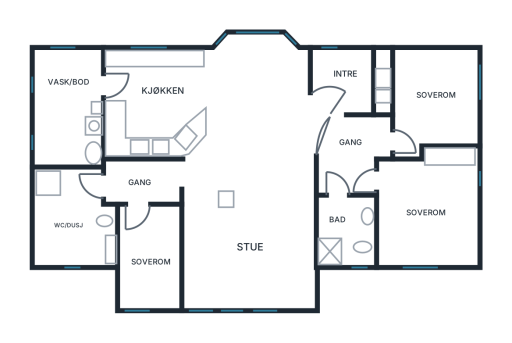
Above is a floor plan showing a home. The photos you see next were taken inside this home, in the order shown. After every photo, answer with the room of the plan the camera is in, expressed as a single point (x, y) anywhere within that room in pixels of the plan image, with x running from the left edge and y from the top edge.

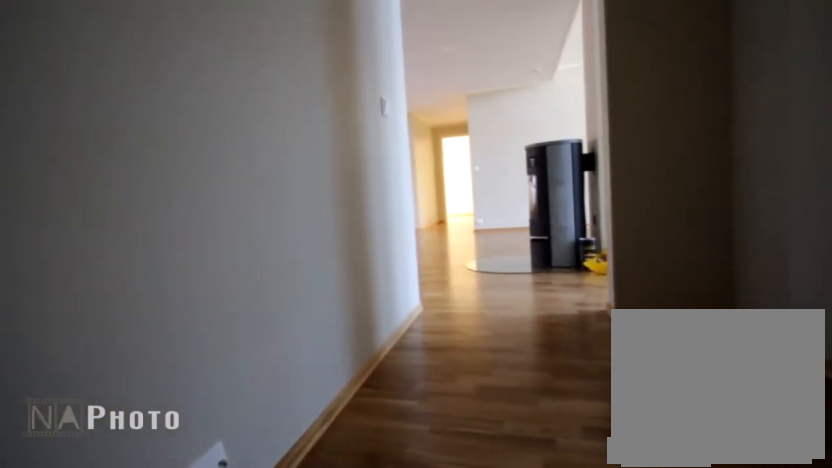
(141, 183)
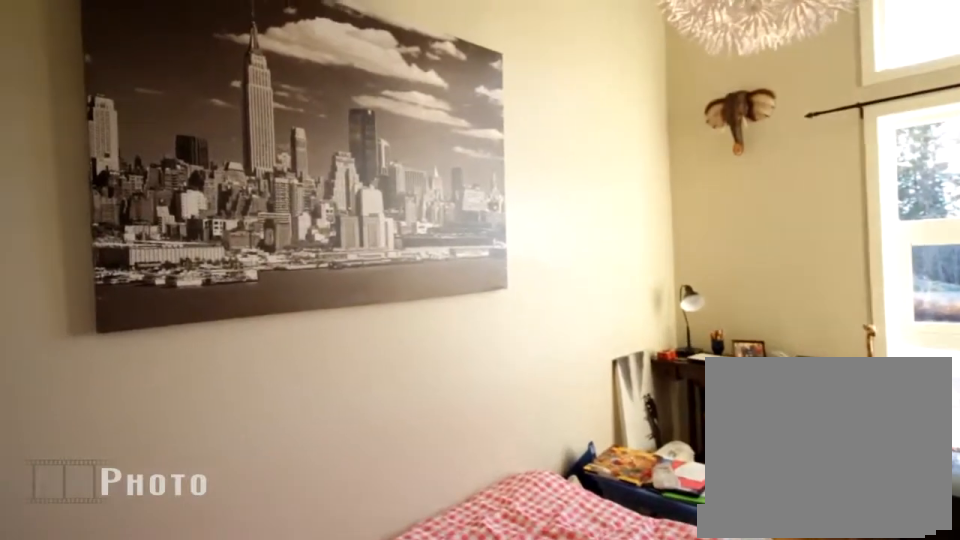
(150, 256)
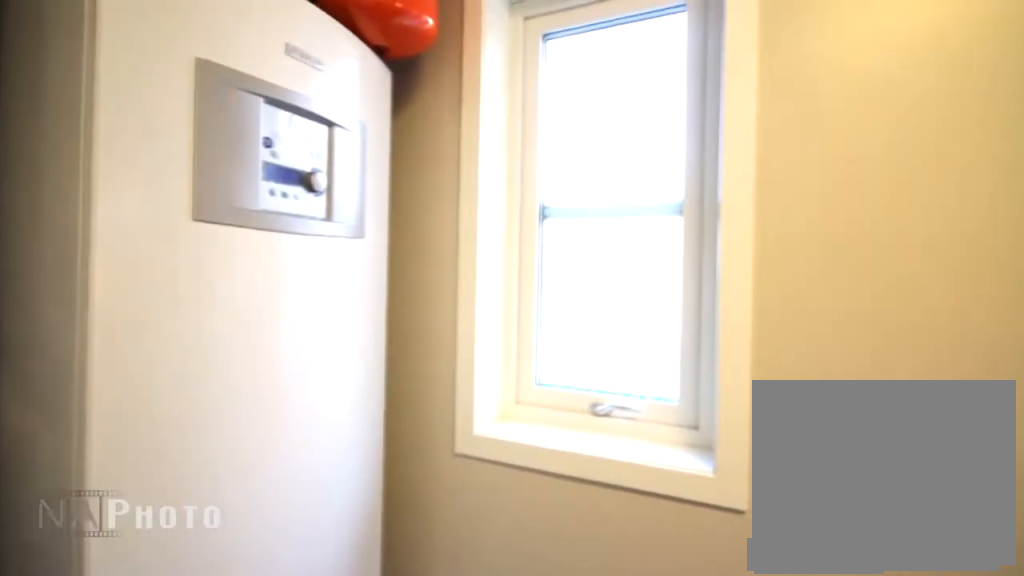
(72, 108)
